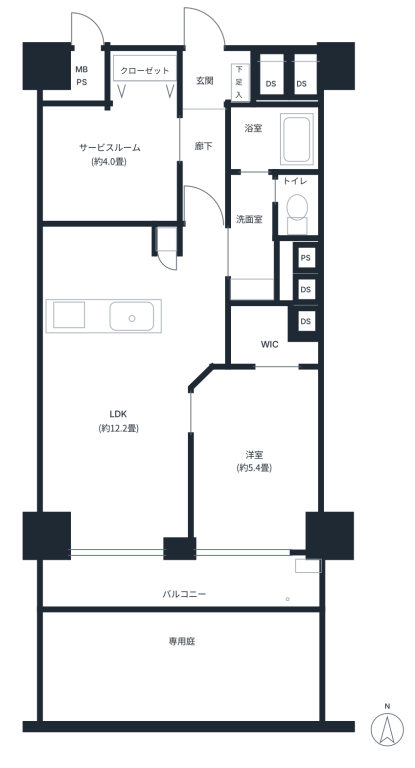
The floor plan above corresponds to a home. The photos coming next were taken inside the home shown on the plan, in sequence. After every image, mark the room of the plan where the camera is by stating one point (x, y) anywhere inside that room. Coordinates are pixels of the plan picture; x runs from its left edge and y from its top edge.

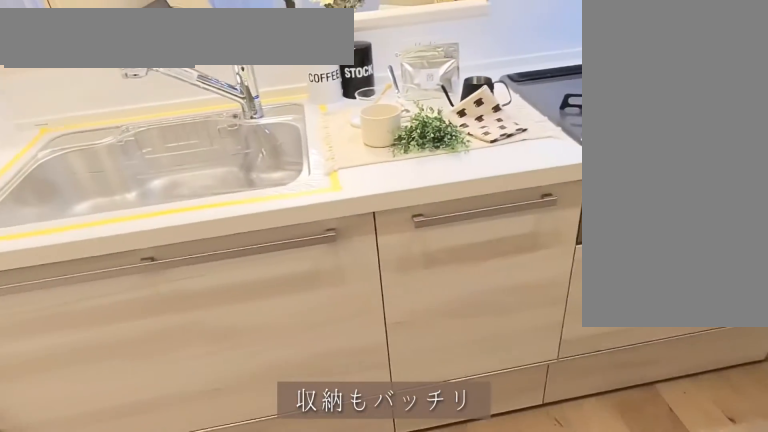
(110, 264)
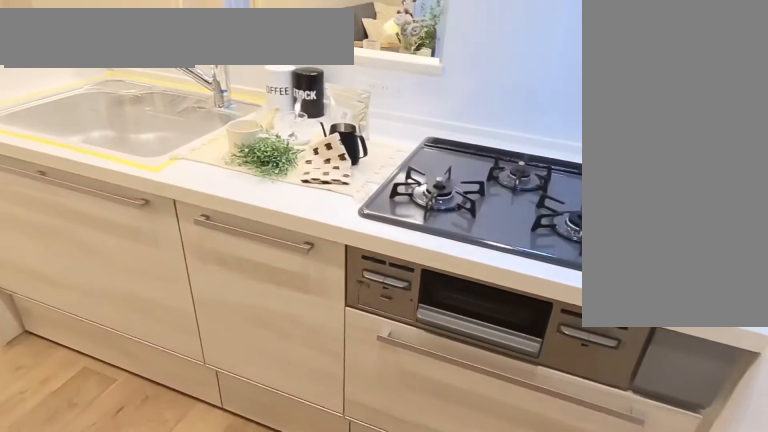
(110, 263)
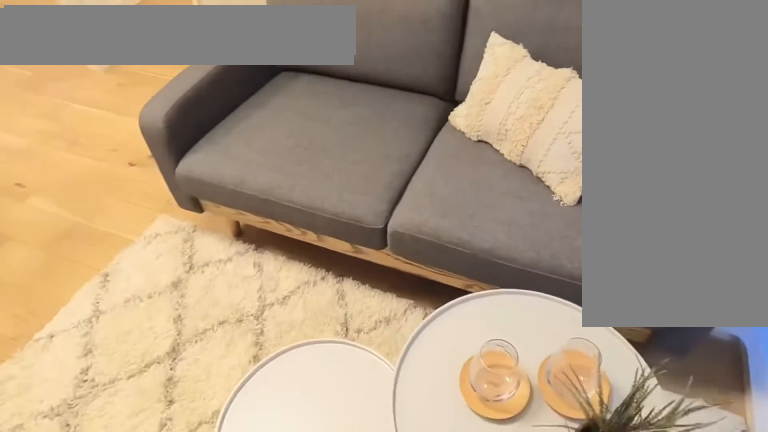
(122, 429)
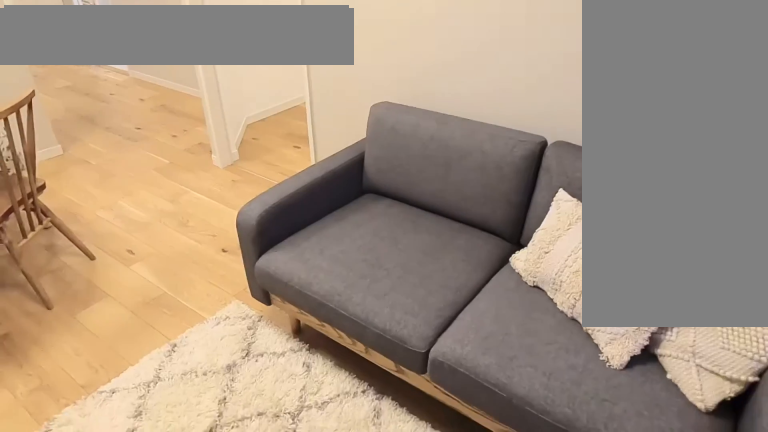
(122, 429)
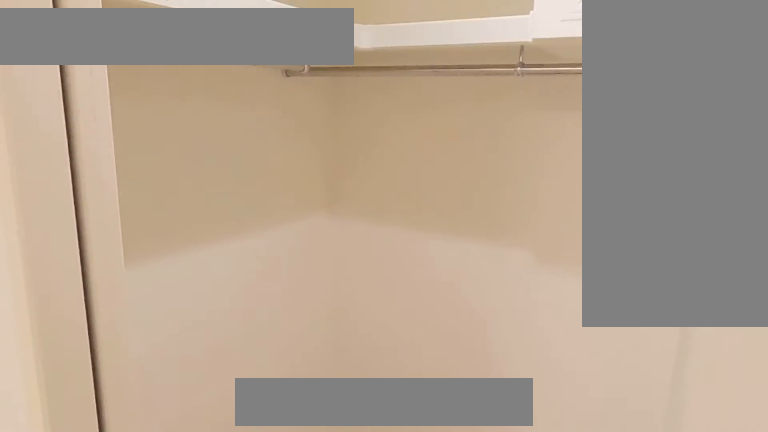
(263, 457)
